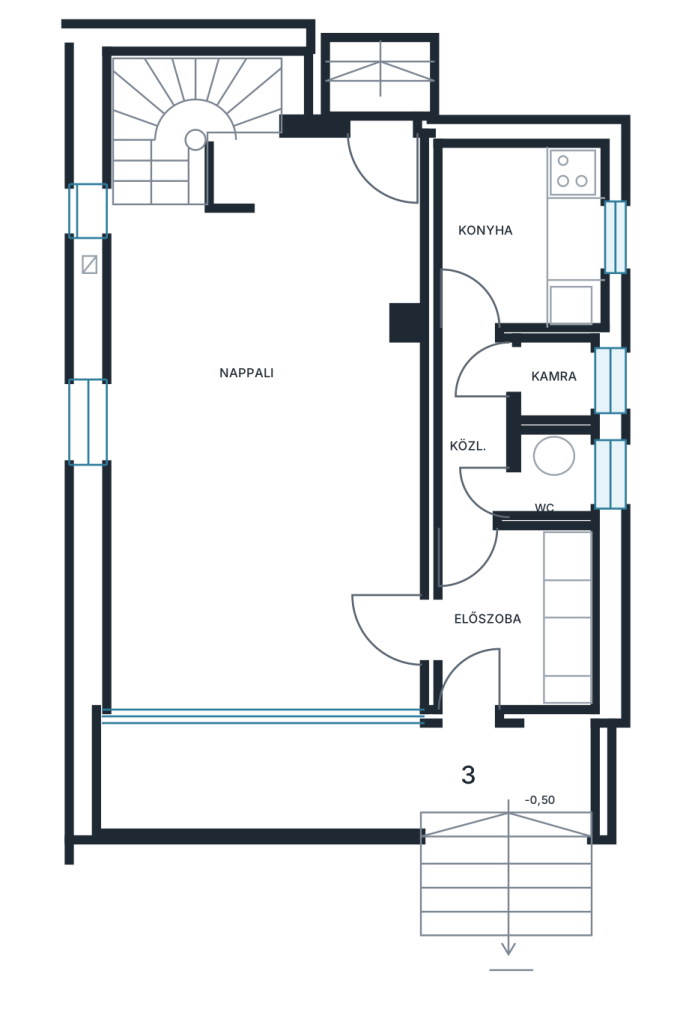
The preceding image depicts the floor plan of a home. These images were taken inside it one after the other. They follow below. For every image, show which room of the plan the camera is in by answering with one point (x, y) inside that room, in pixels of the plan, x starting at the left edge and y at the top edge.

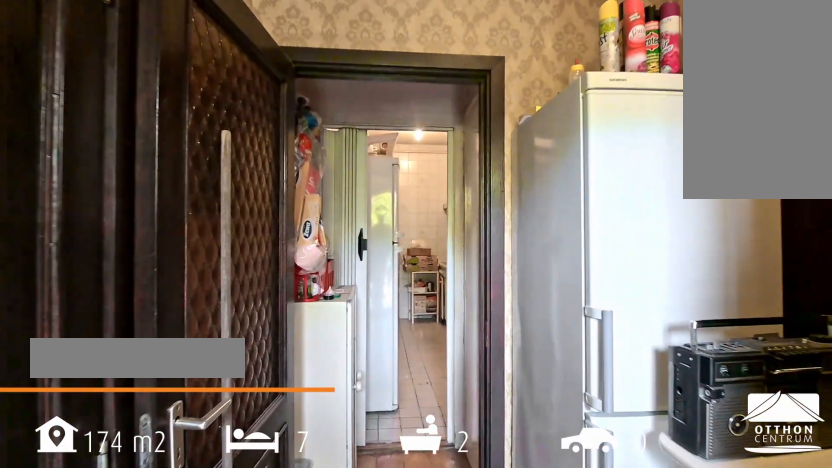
(493, 612)
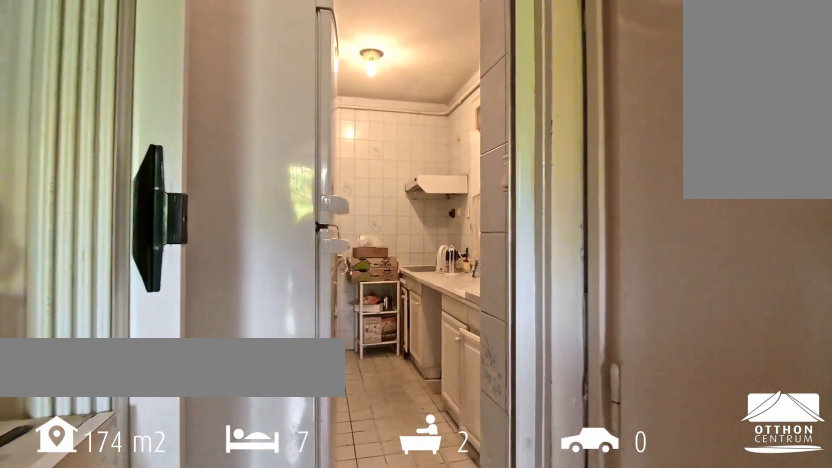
(469, 429)
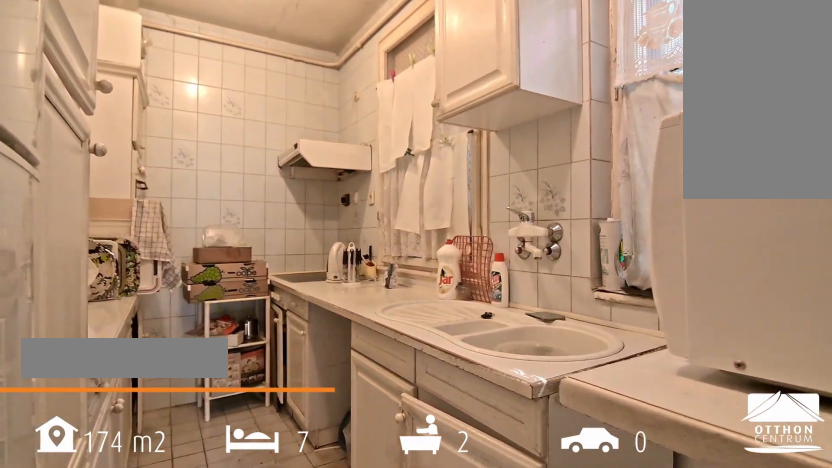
(493, 226)
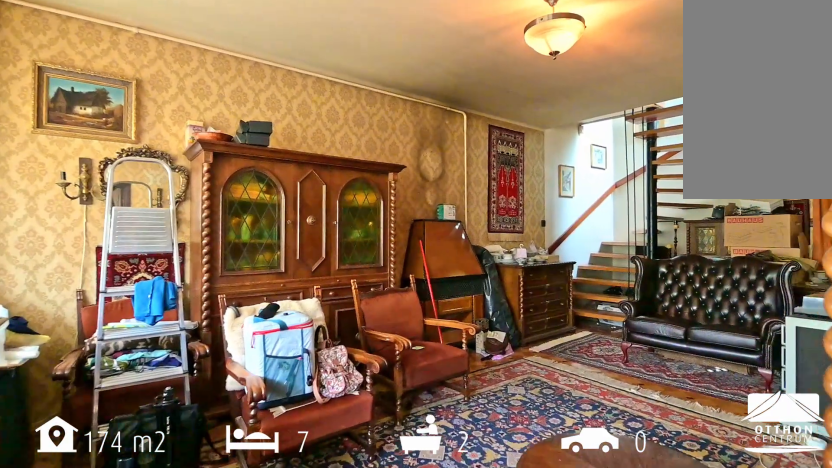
(260, 411)
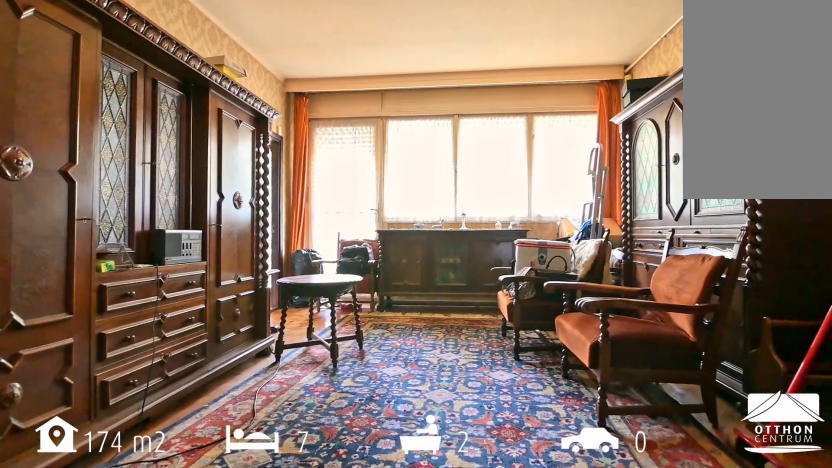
(260, 410)
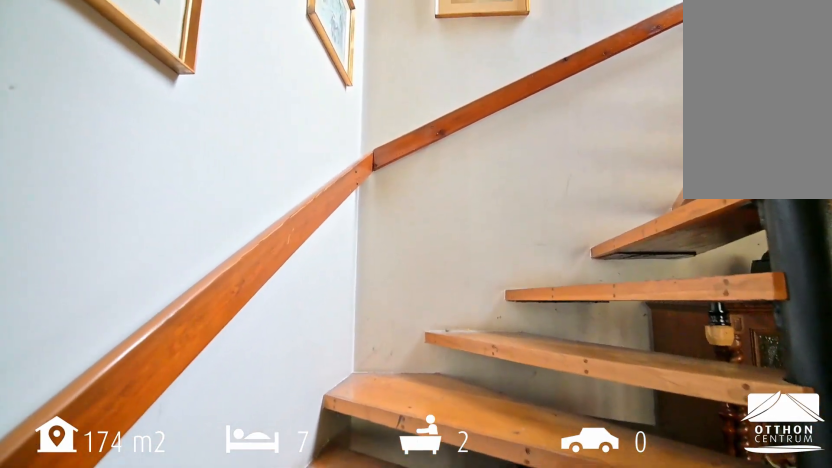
(192, 110)
